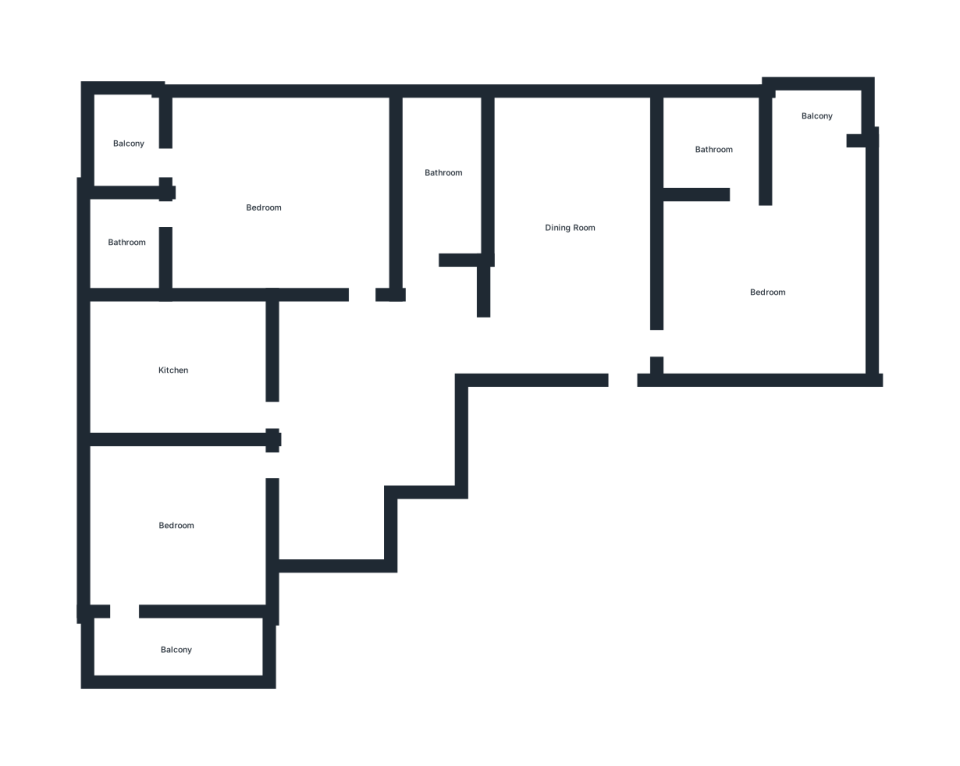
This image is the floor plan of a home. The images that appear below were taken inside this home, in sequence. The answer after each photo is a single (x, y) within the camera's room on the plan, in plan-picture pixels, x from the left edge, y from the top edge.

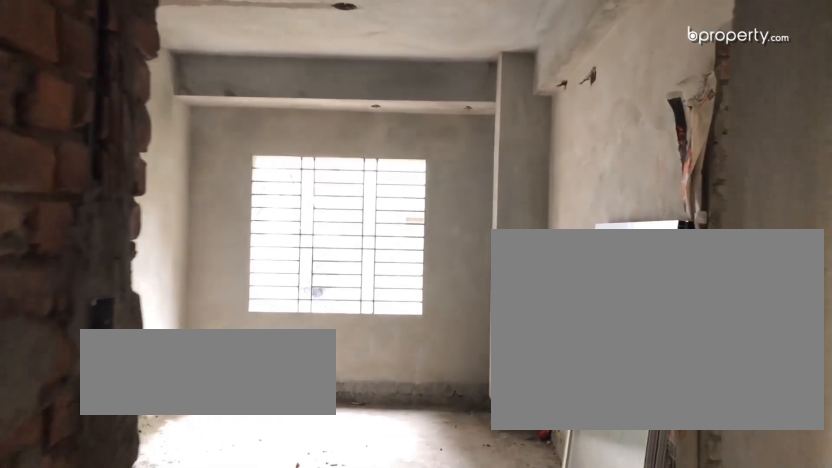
(576, 226)
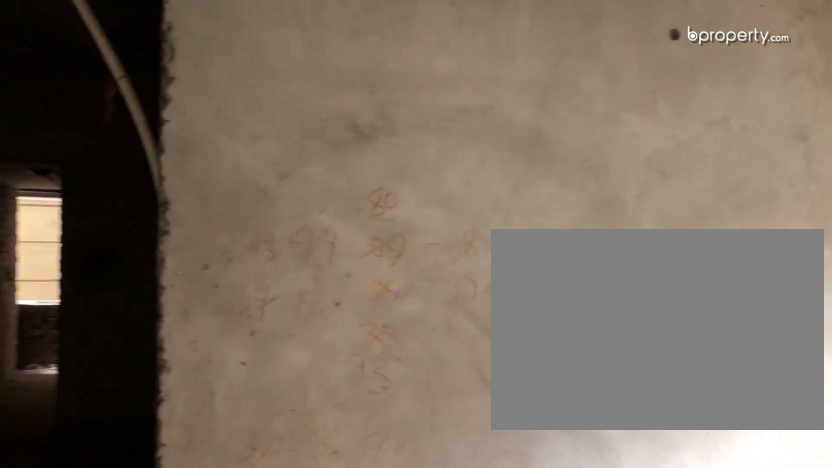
(576, 226)
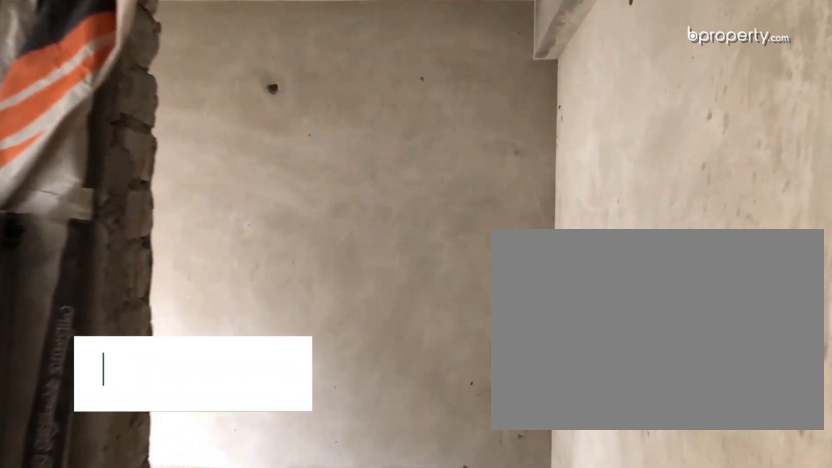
(754, 284)
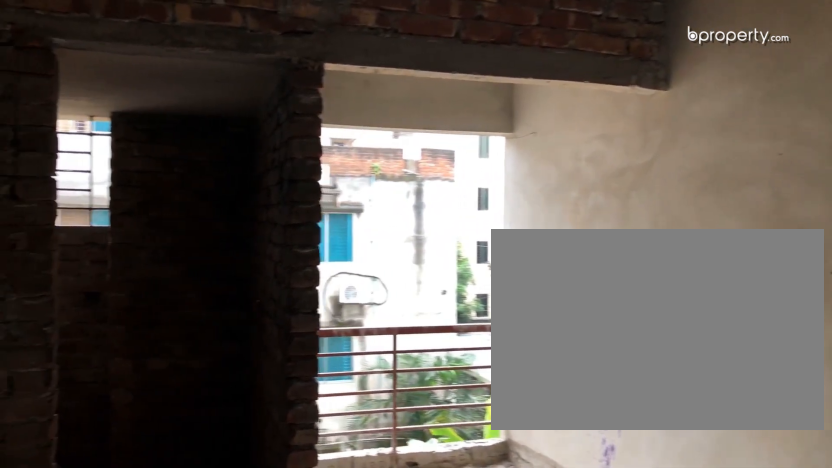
(754, 284)
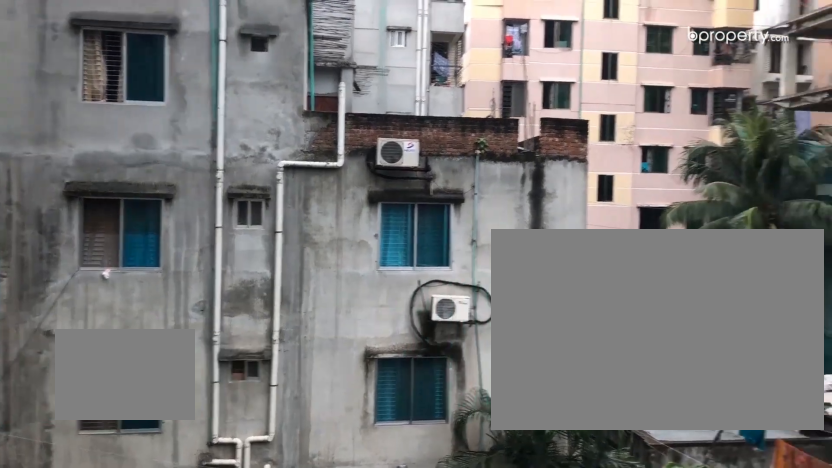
(813, 128)
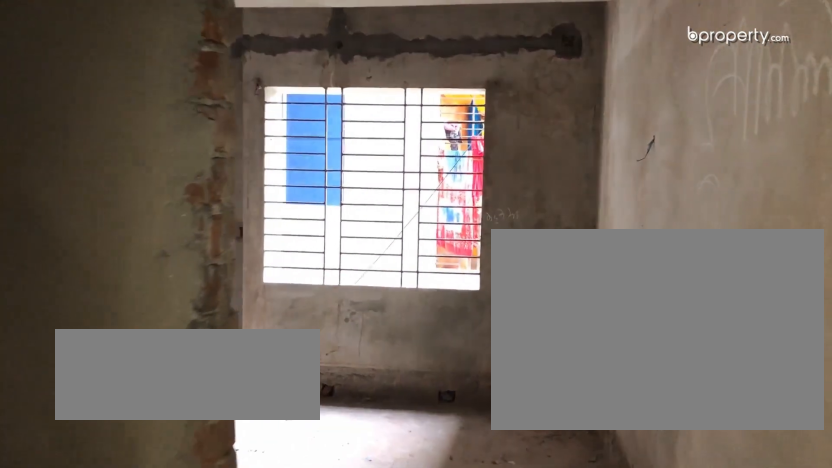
(361, 309)
